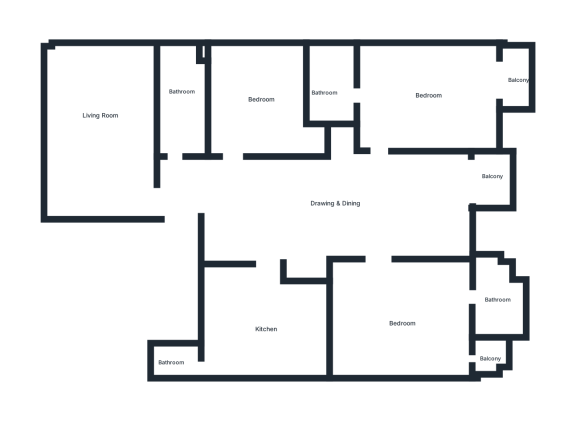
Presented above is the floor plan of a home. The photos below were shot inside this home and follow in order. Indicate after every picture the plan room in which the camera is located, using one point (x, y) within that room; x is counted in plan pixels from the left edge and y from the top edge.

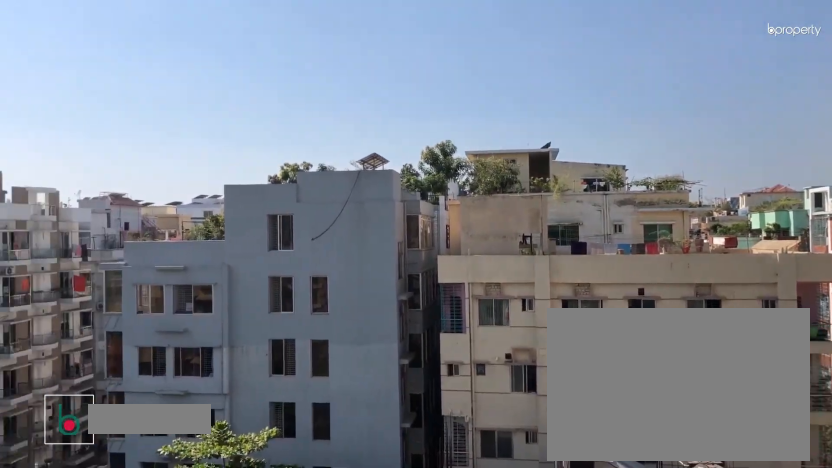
(517, 77)
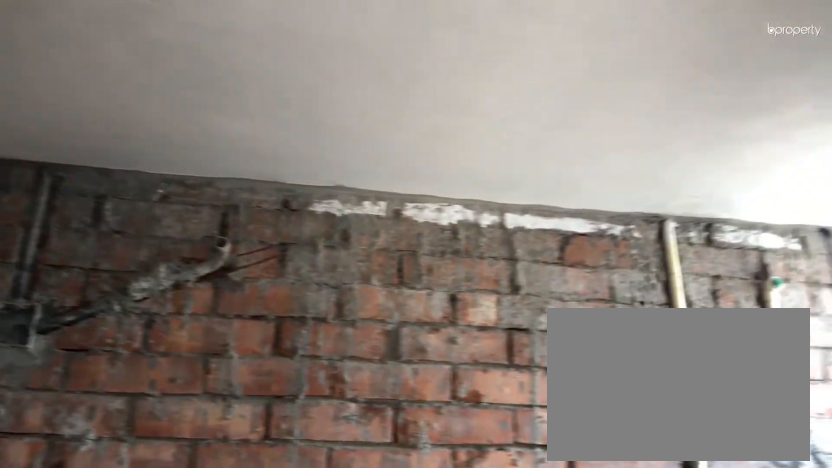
(329, 87)
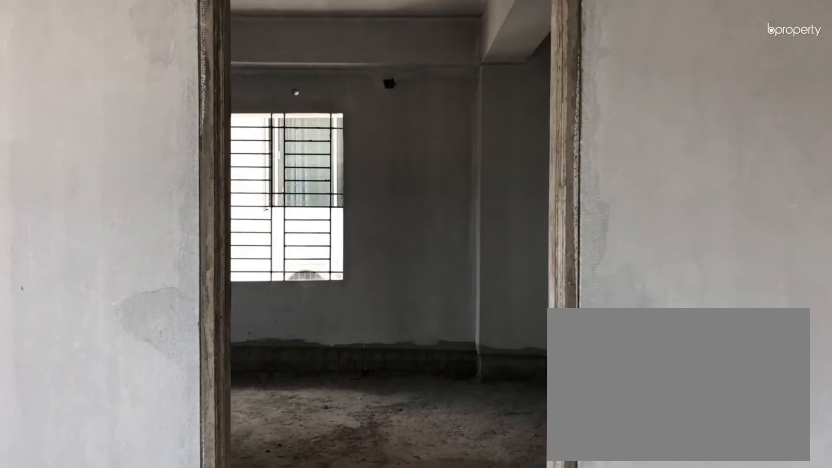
(382, 247)
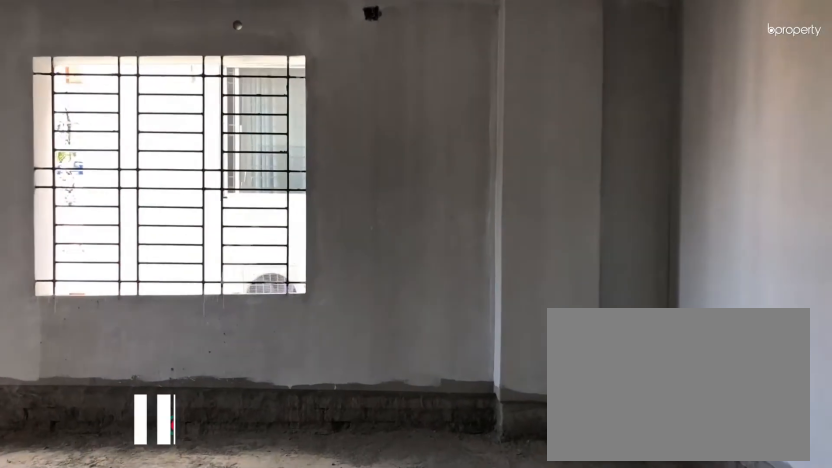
(402, 325)
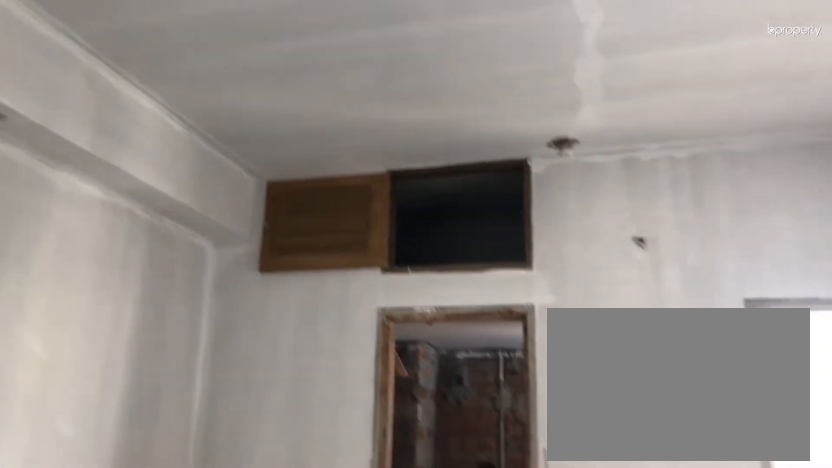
(402, 325)
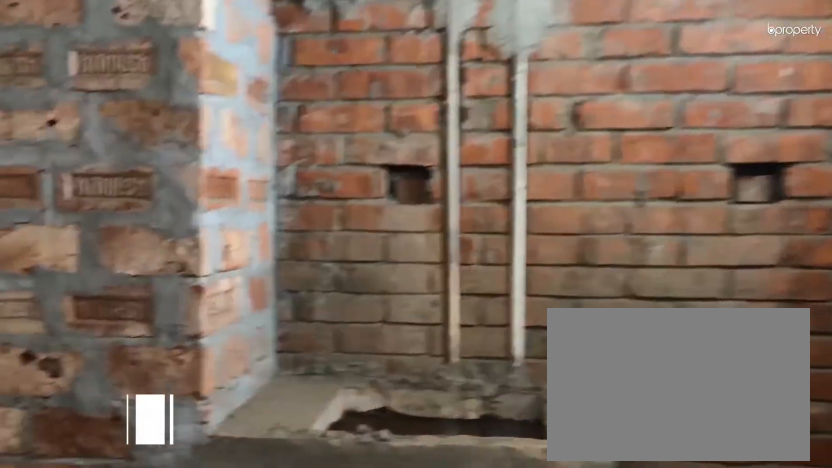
(493, 305)
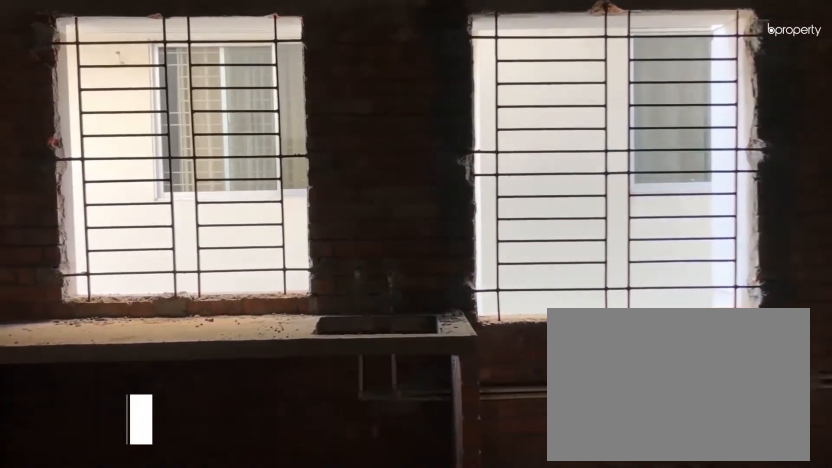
(269, 326)
